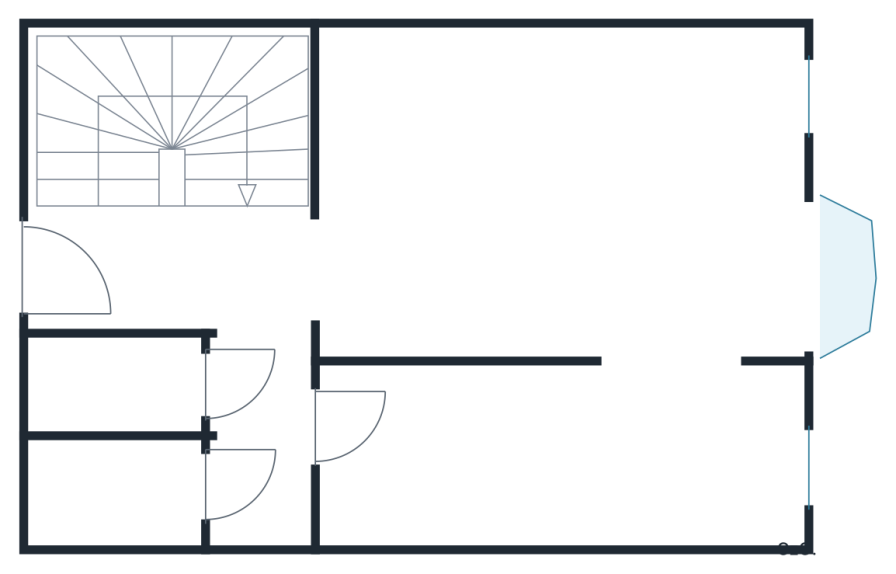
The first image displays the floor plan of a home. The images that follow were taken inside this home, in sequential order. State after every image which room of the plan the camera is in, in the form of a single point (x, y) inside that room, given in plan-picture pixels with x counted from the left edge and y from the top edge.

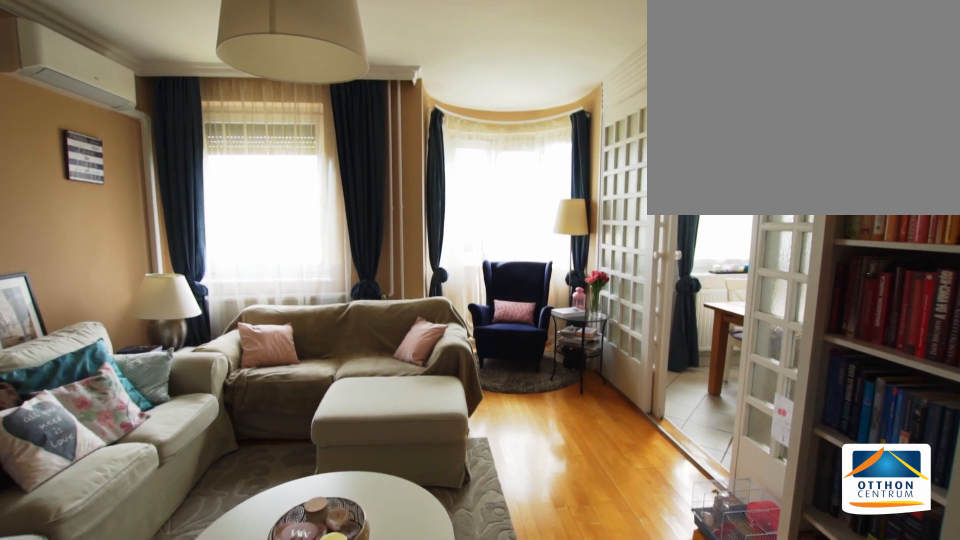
(570, 200)
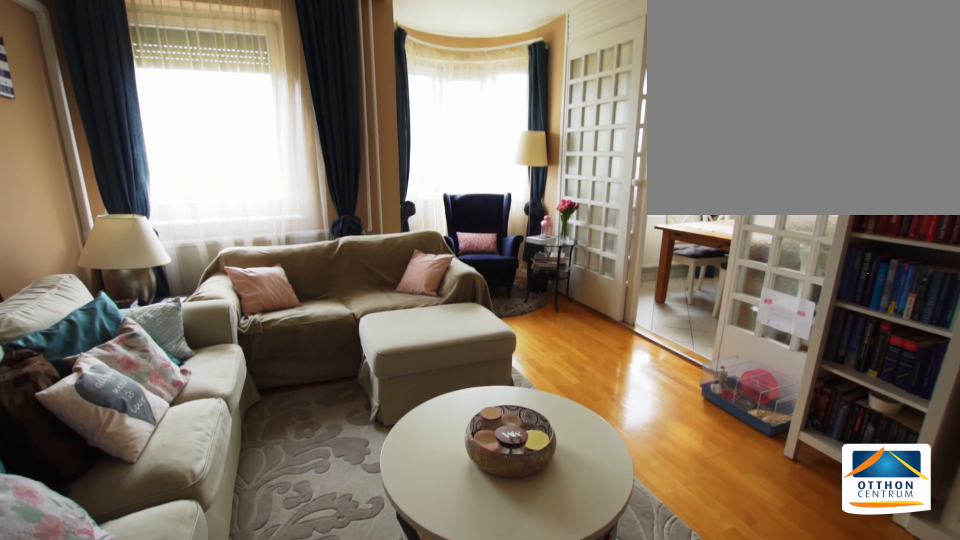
(571, 200)
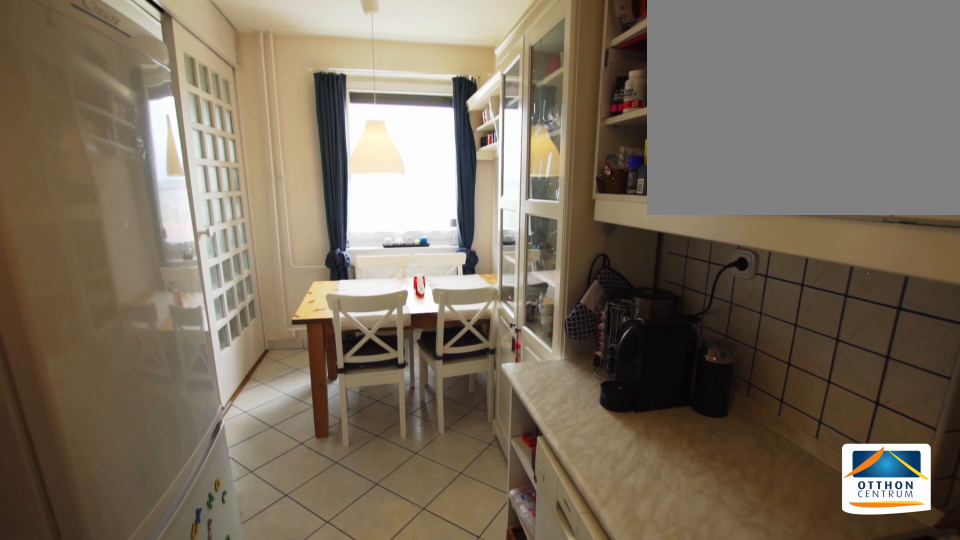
(571, 462)
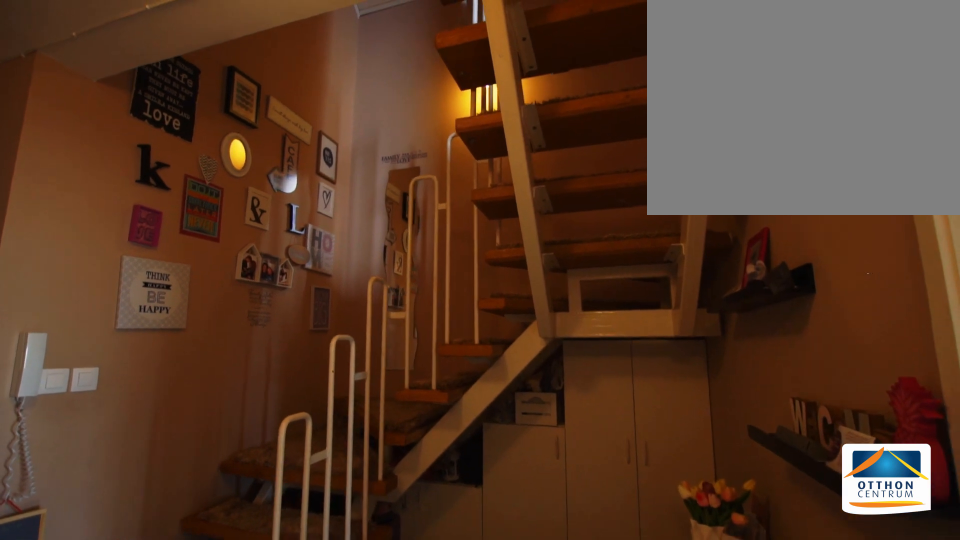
(257, 294)
